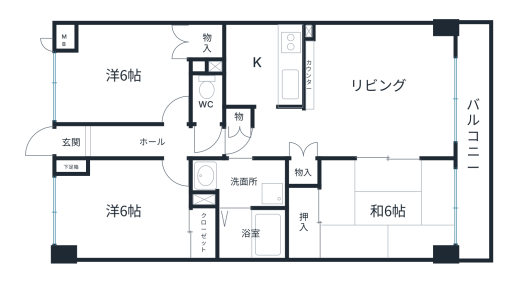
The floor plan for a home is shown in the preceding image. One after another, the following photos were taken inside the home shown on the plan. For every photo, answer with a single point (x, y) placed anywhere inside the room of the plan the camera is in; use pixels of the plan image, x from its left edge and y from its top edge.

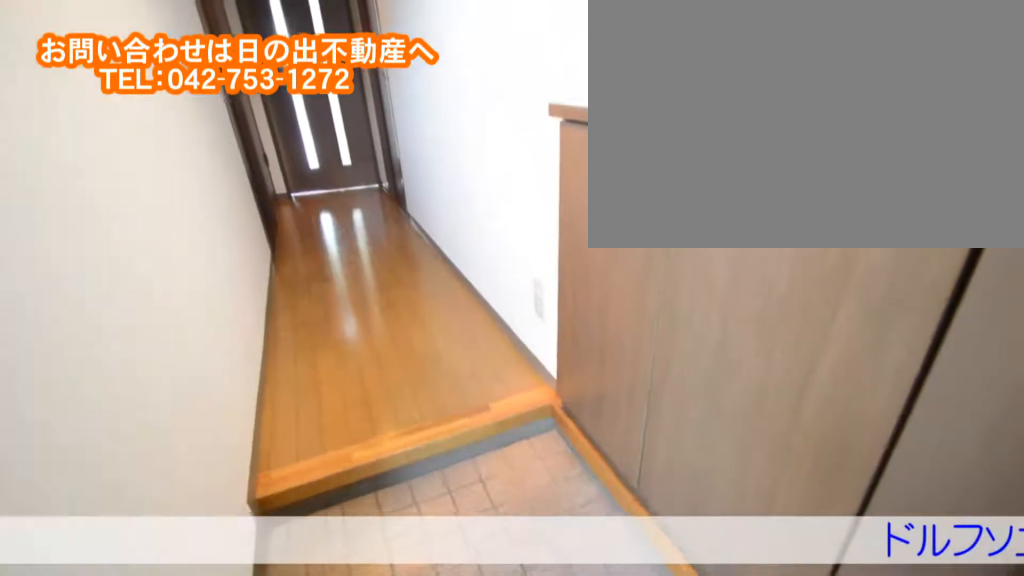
(96, 141)
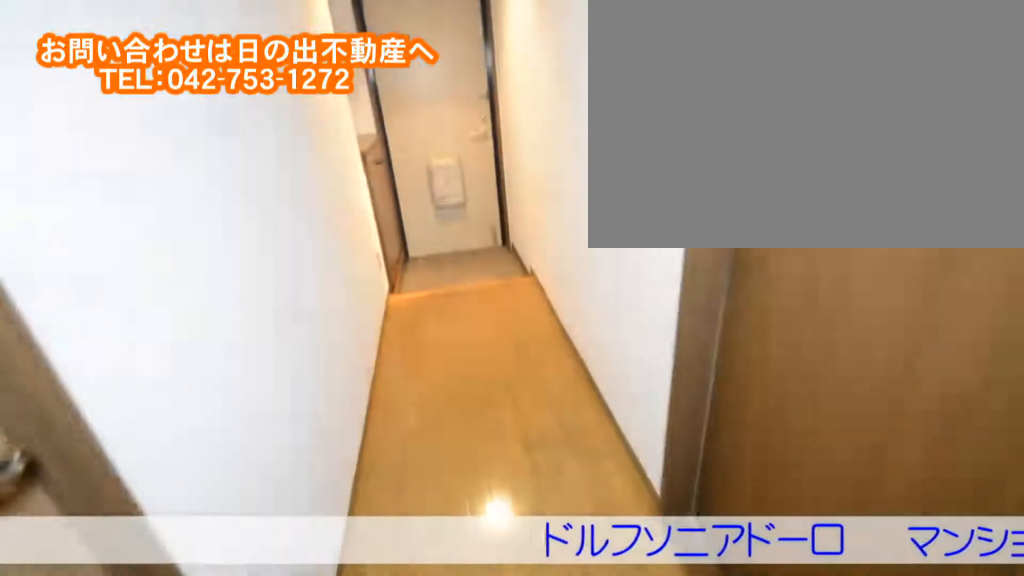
(97, 142)
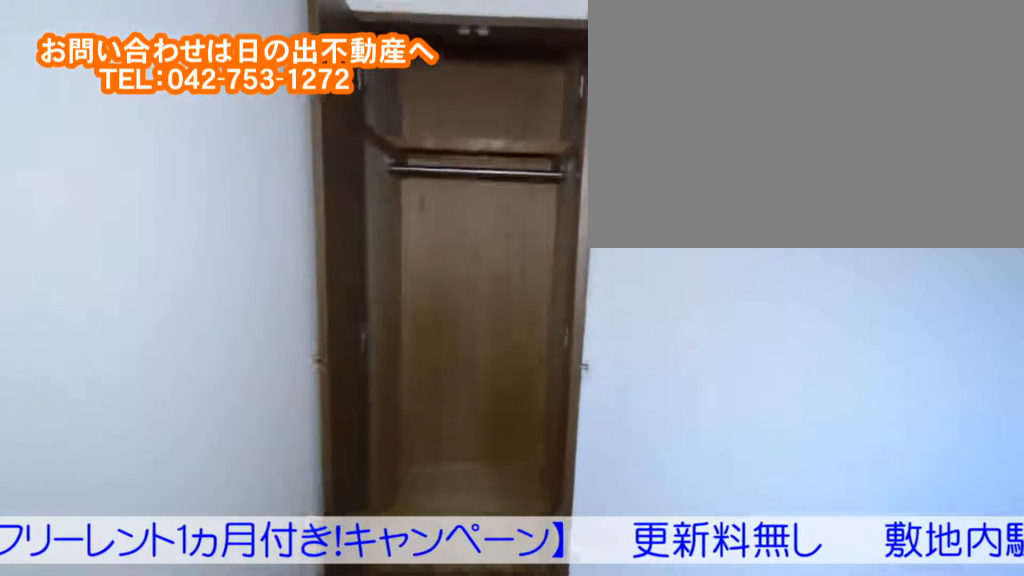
(88, 72)
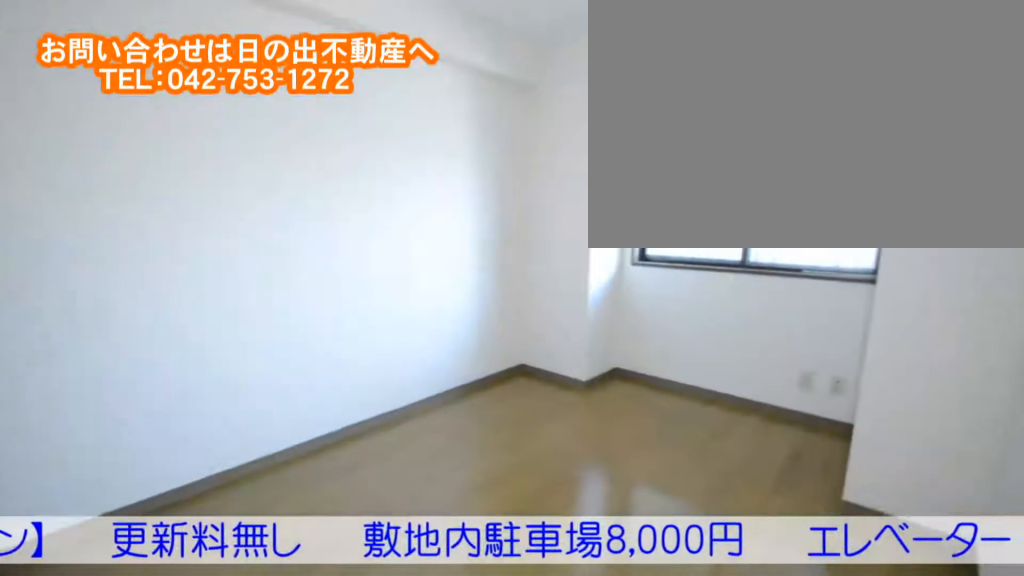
(94, 223)
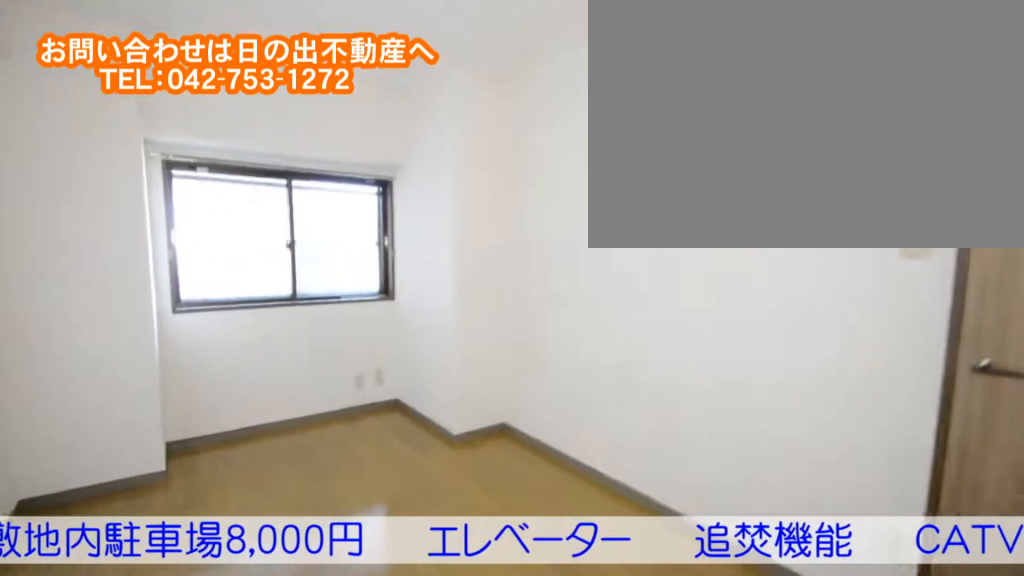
(95, 223)
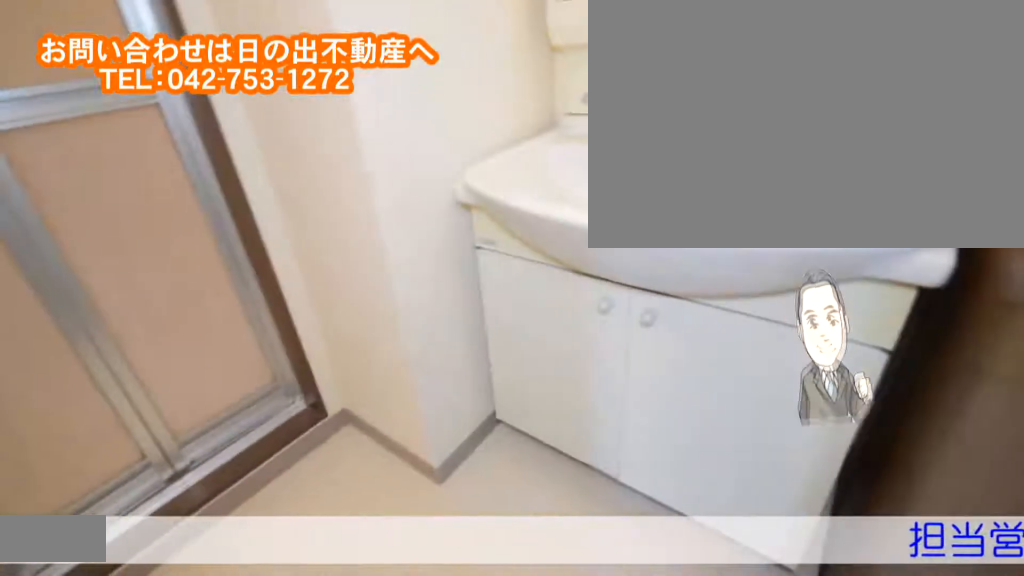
(257, 178)
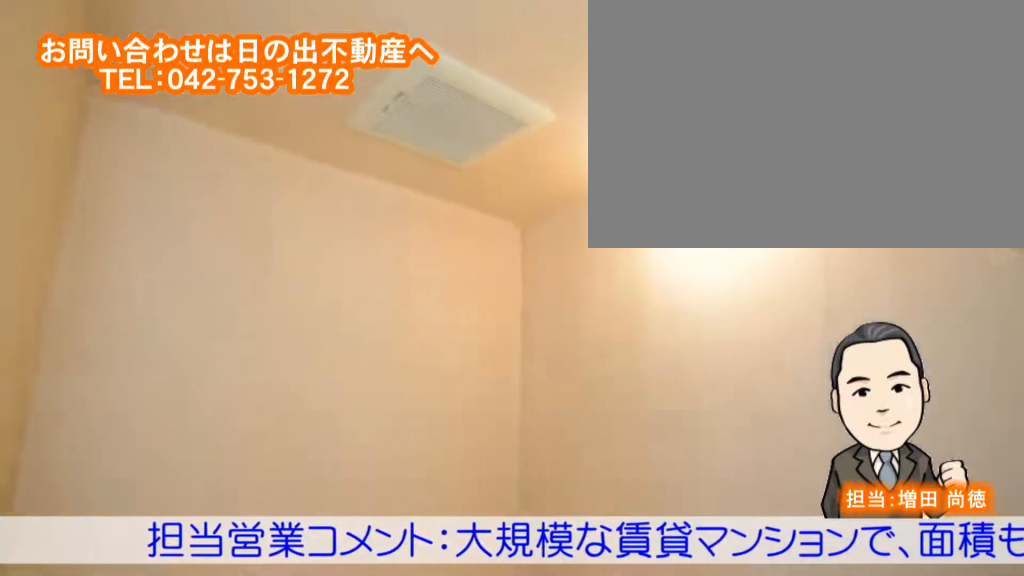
(252, 234)
